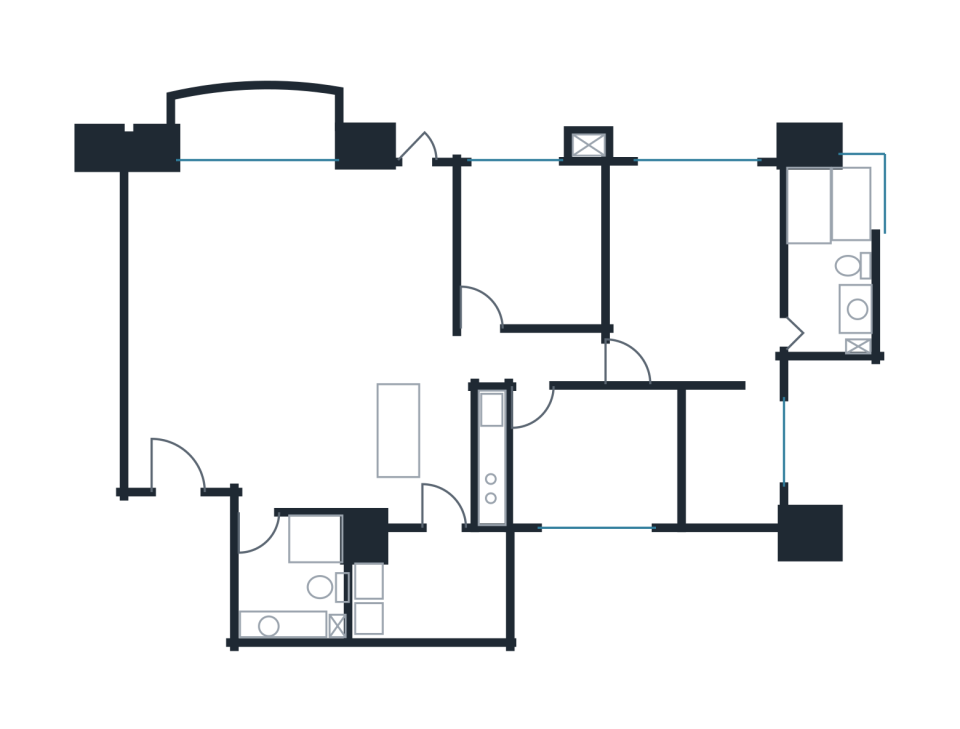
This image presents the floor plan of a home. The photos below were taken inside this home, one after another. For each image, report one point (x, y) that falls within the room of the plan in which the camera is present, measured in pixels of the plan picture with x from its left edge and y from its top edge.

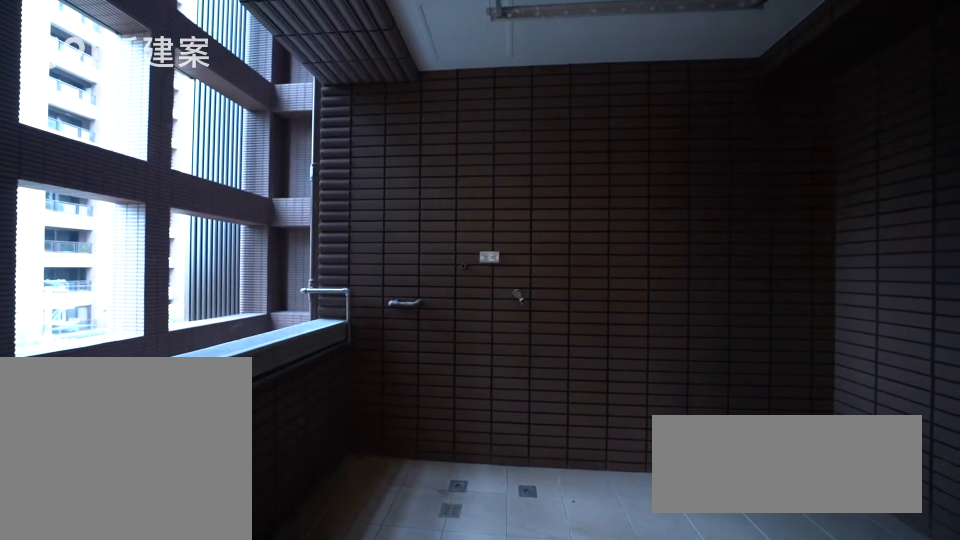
(447, 589)
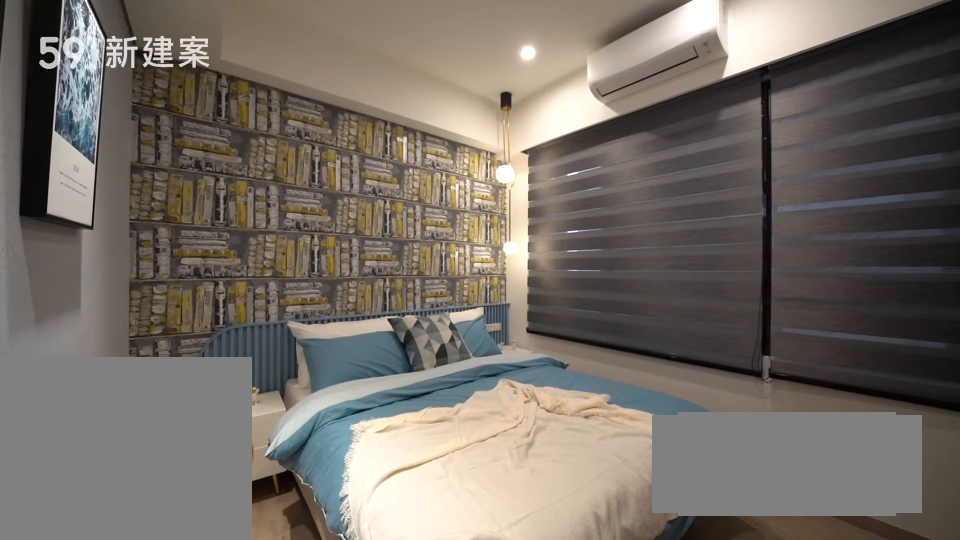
(598, 460)
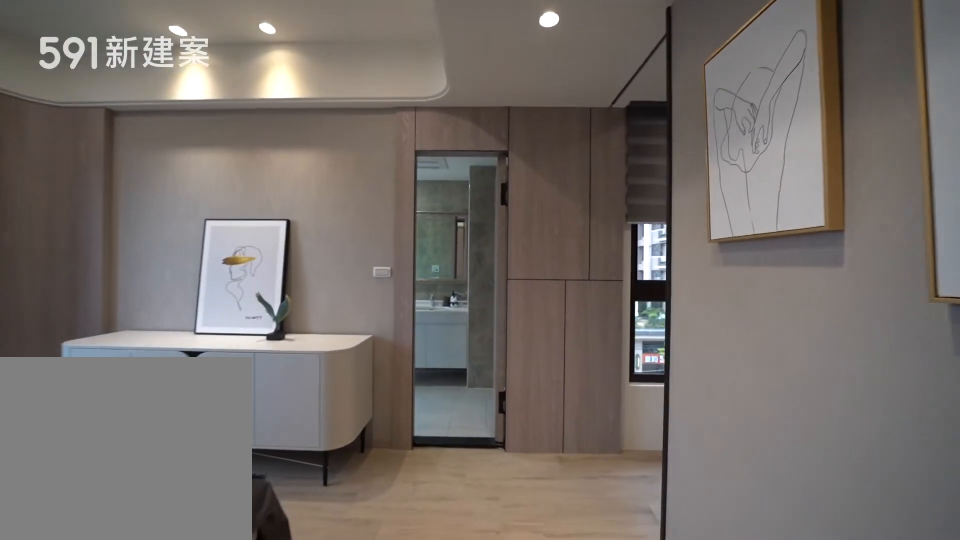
(706, 318)
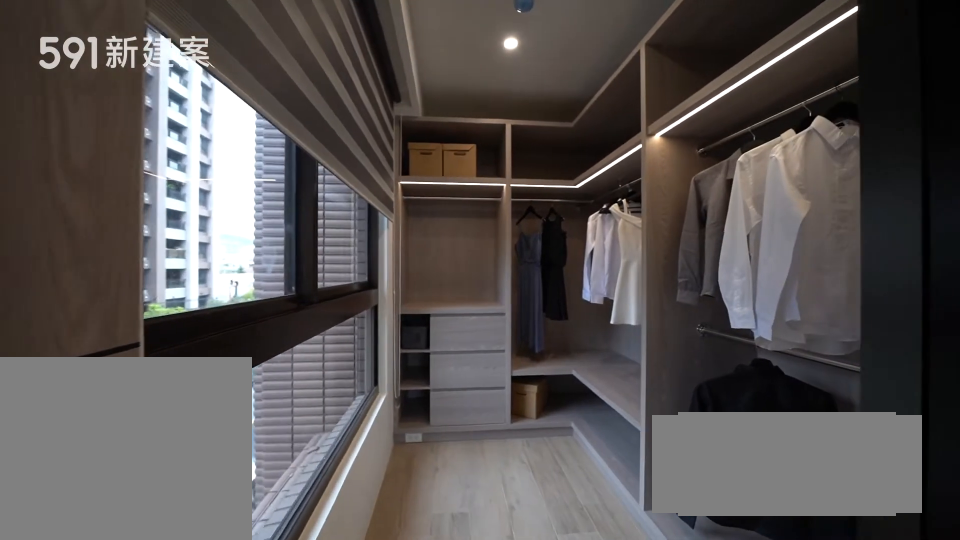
(706, 318)
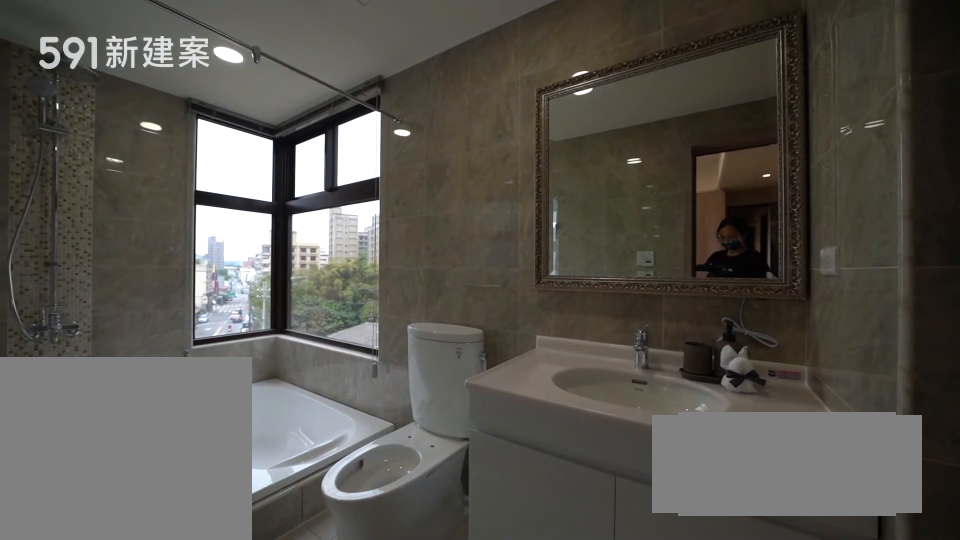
(831, 249)
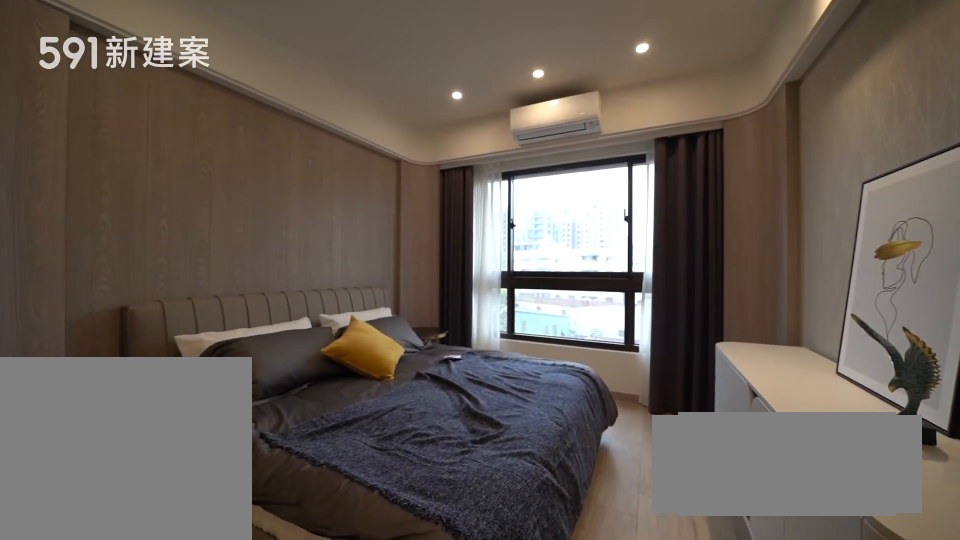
(707, 318)
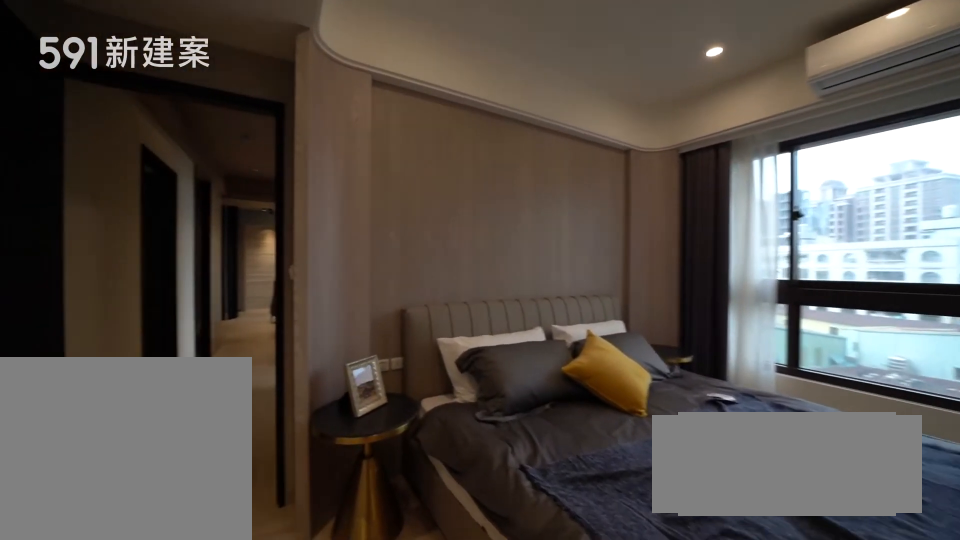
(707, 318)
